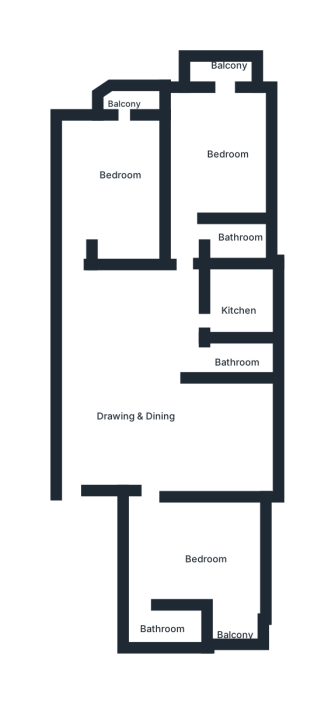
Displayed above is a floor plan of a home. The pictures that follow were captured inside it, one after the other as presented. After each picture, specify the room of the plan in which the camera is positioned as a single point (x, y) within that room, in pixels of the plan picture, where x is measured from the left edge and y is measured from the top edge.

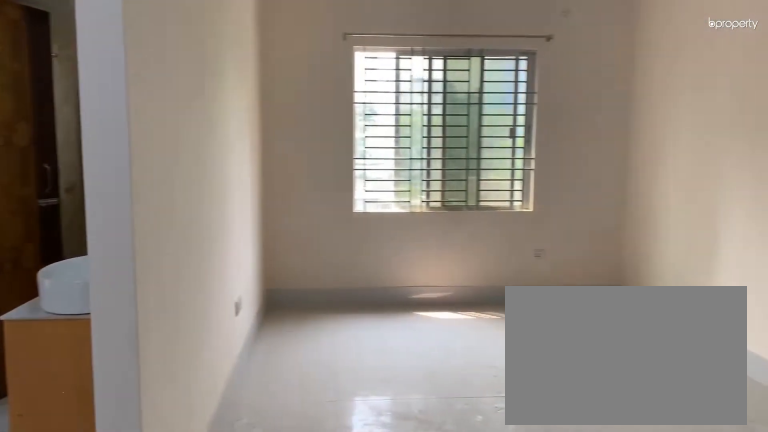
(141, 412)
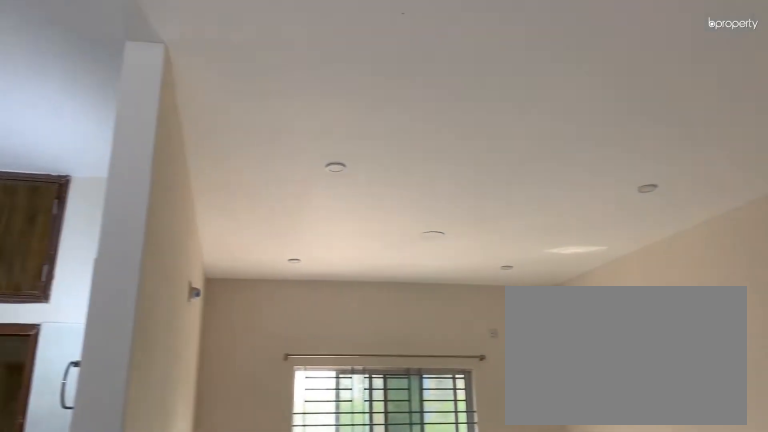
(141, 412)
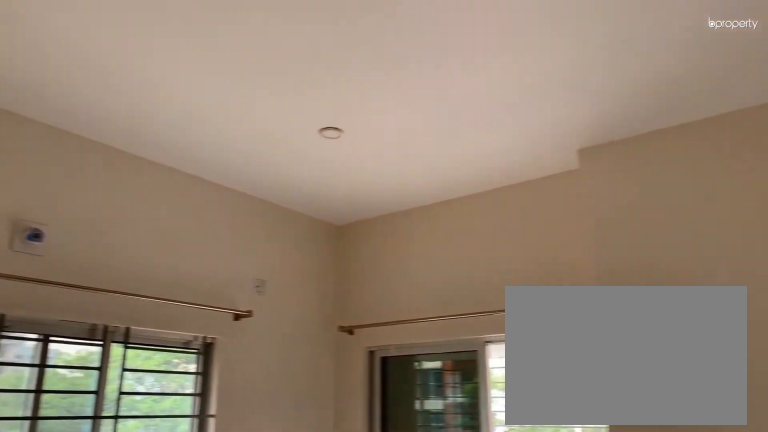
(196, 556)
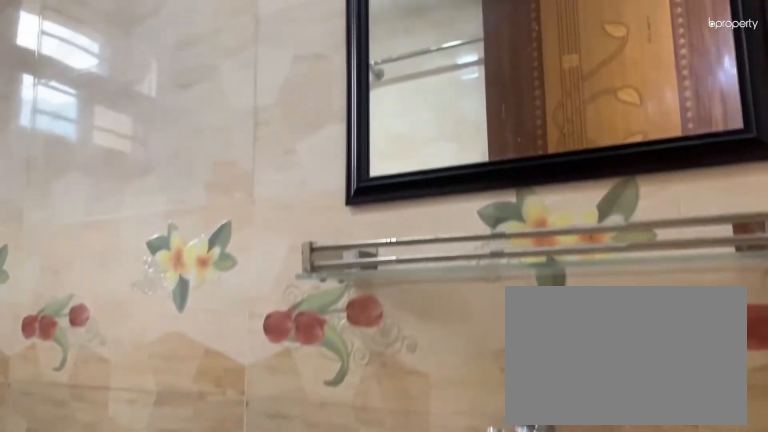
(235, 356)
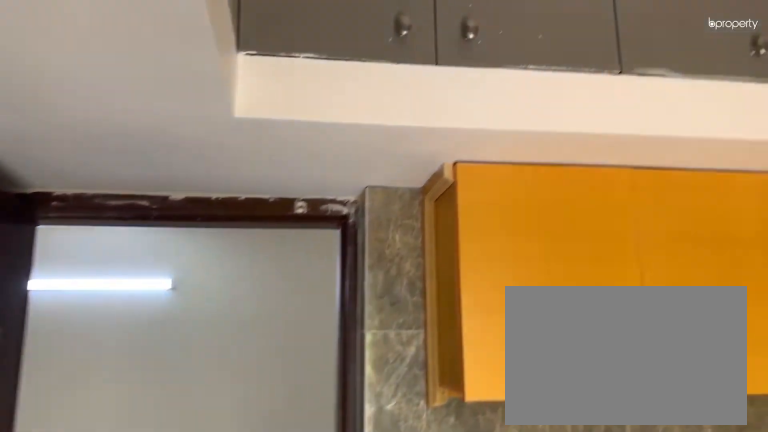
(239, 307)
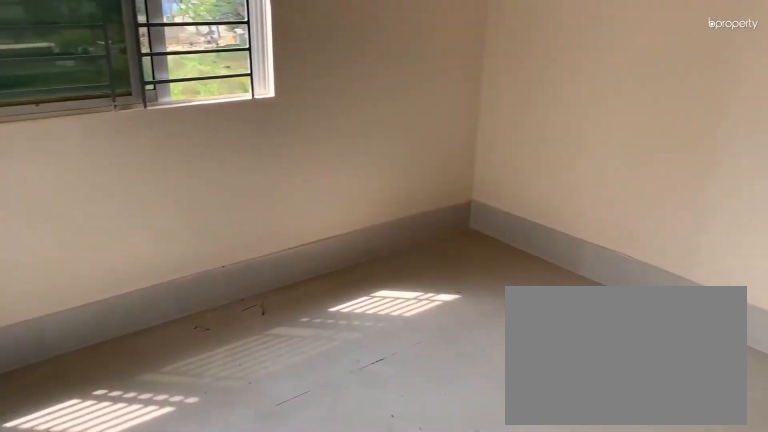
(226, 135)
